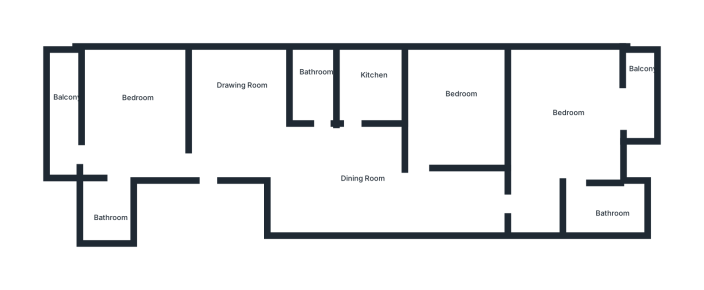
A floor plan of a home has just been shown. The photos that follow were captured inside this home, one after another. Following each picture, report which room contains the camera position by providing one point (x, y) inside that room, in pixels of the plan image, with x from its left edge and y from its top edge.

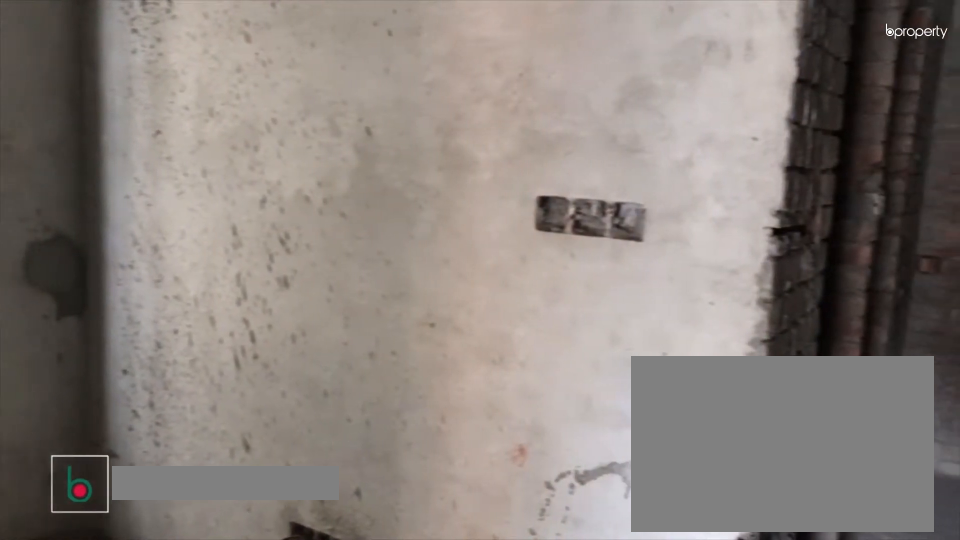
(245, 124)
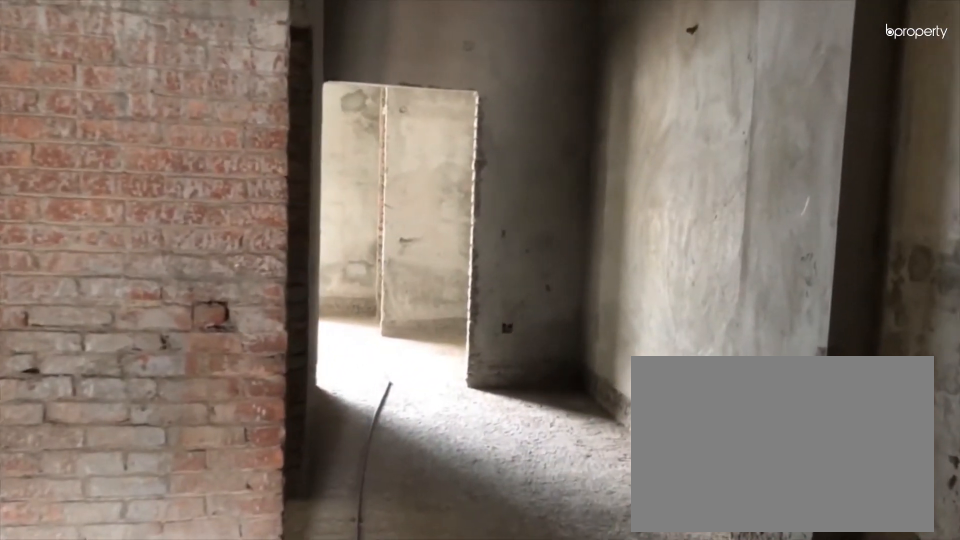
(341, 158)
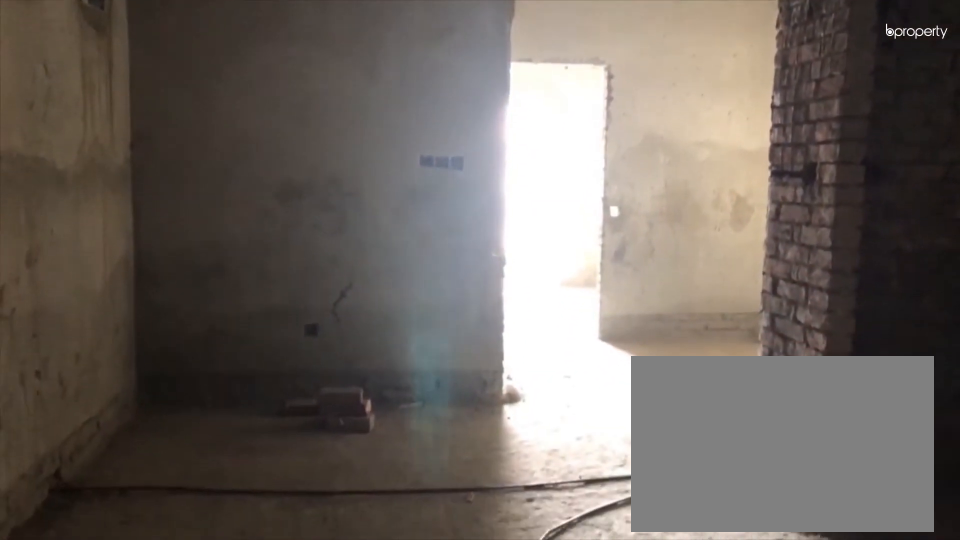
(341, 158)
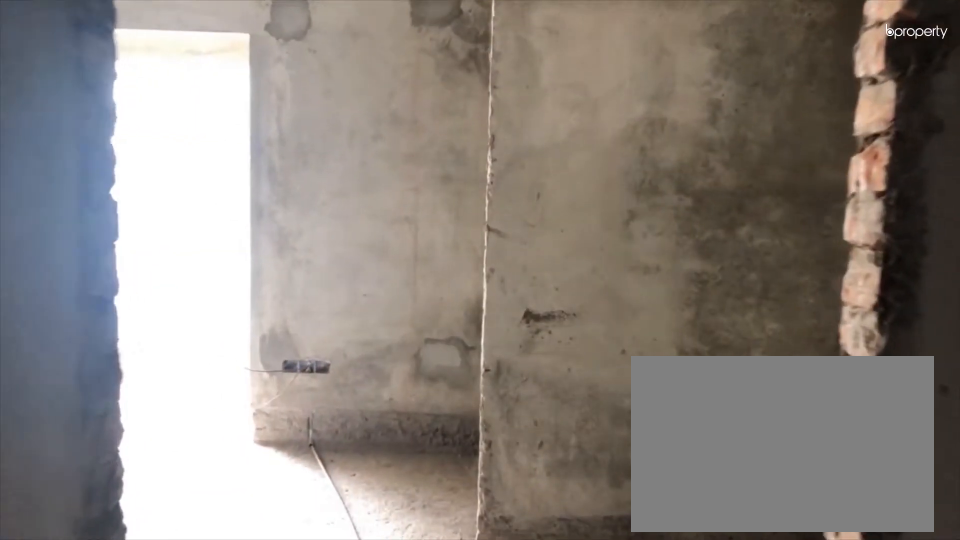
(538, 181)
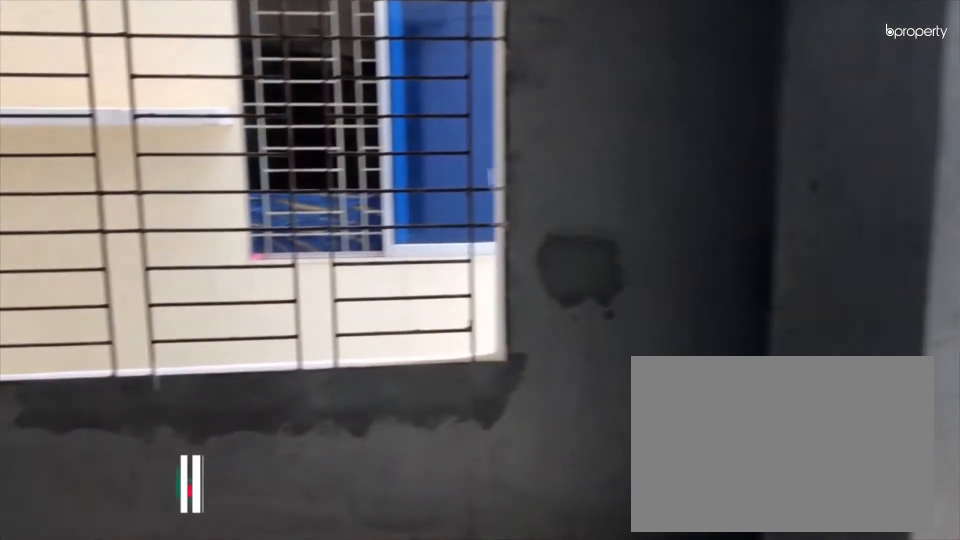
(559, 102)
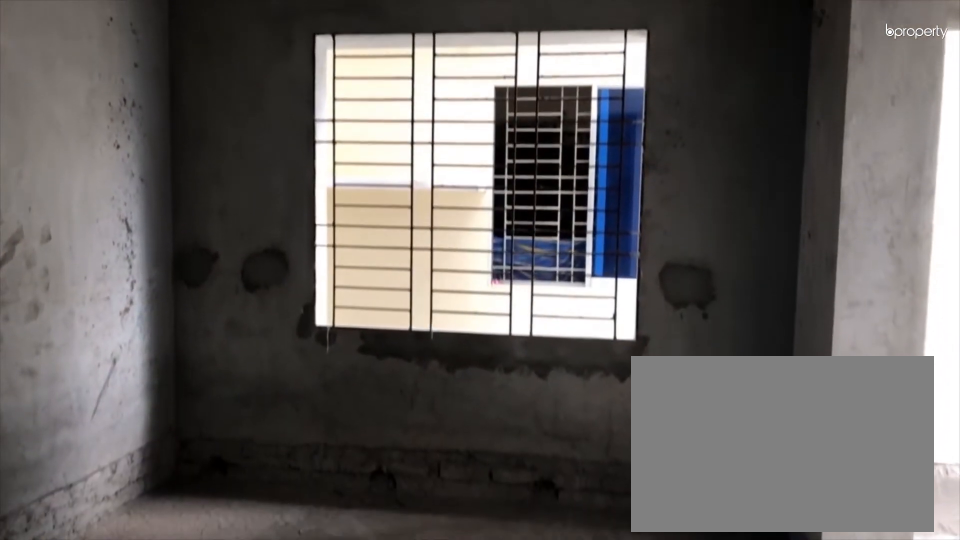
(559, 102)
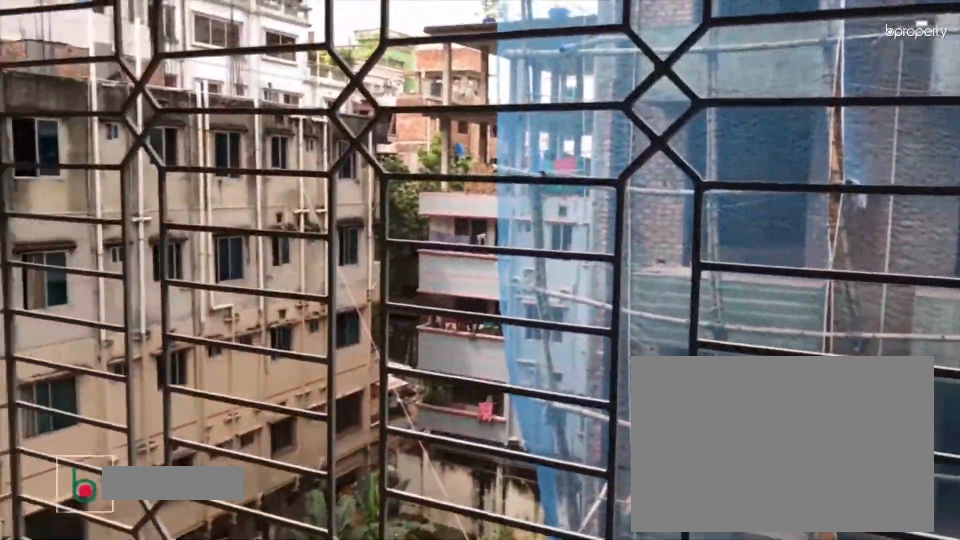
(641, 94)
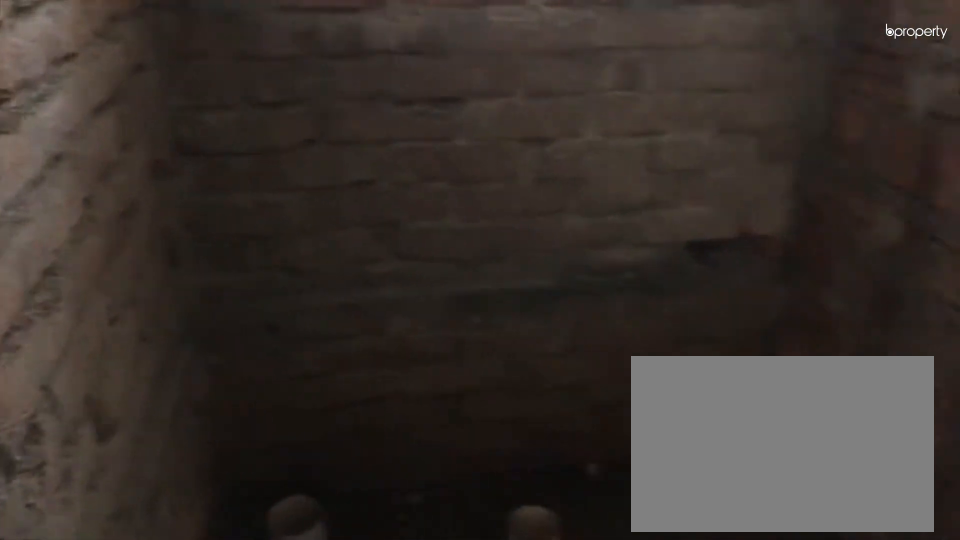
(603, 211)
